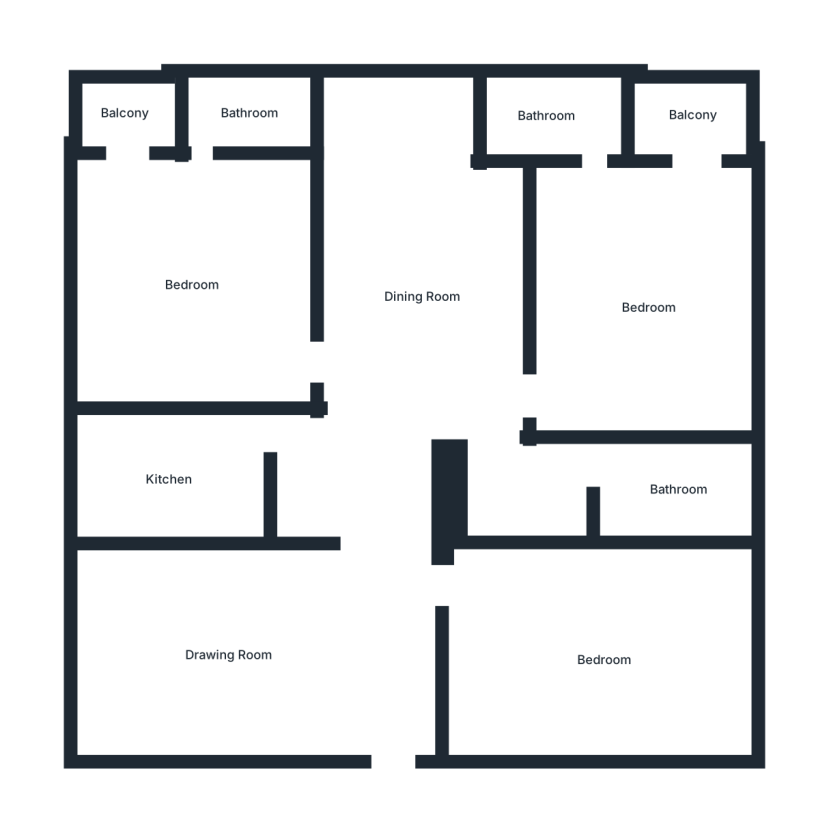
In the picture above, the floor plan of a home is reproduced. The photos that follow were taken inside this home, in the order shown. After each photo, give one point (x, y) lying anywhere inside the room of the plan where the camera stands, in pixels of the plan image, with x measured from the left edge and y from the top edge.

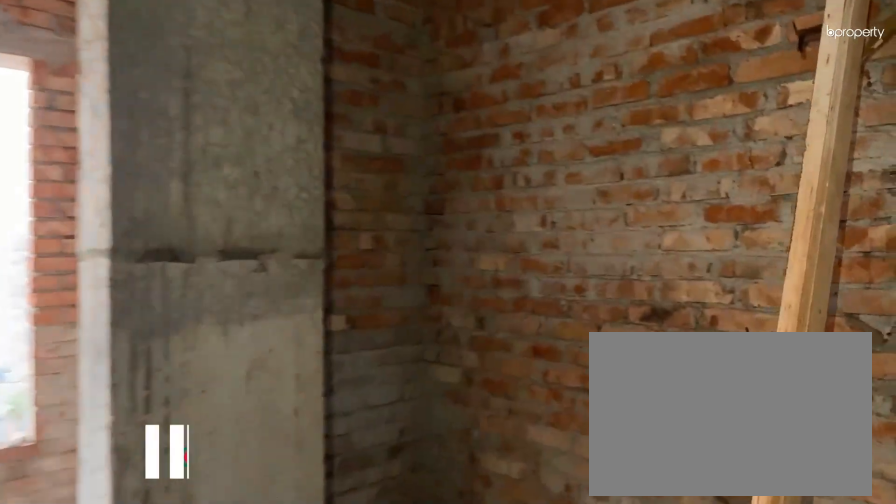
(419, 295)
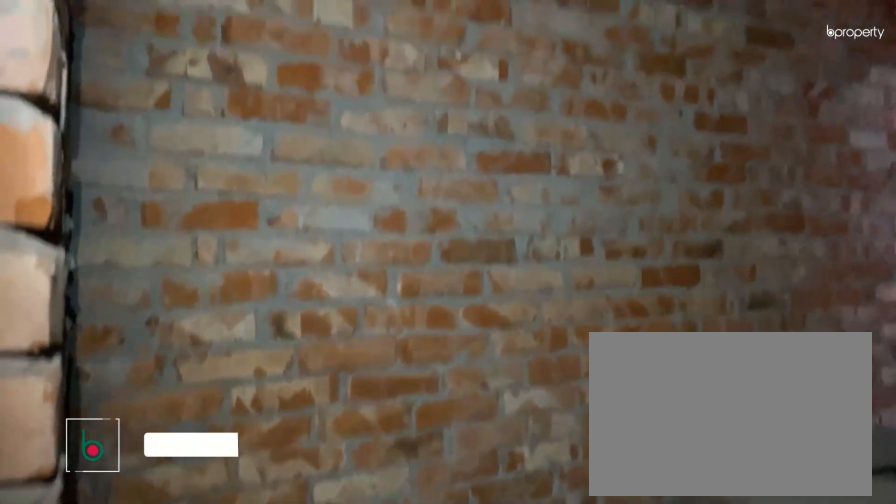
(168, 481)
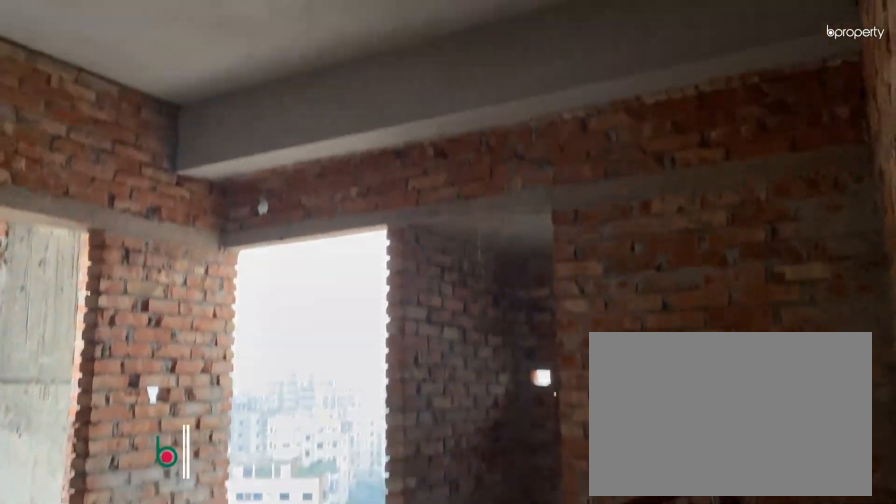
(191, 285)
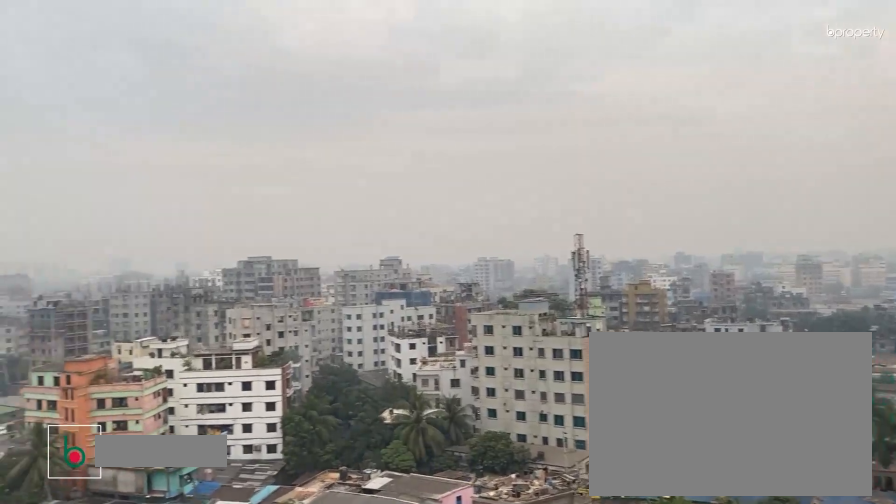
(123, 113)
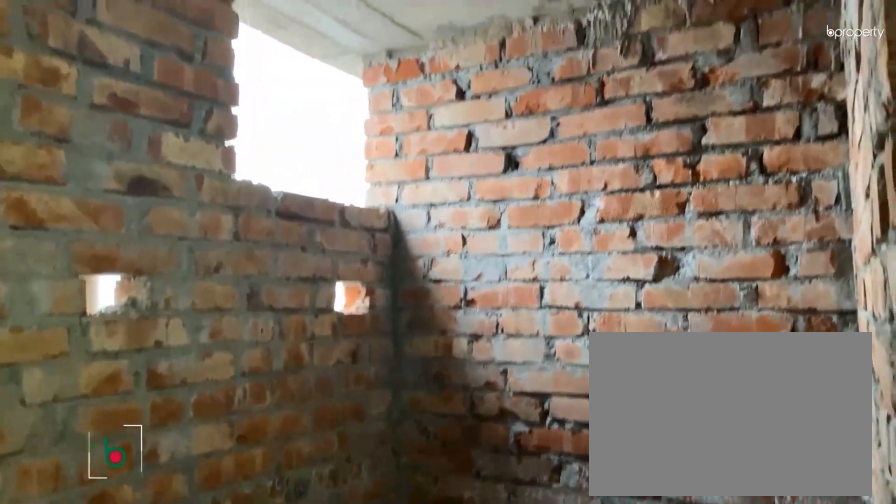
(250, 112)
